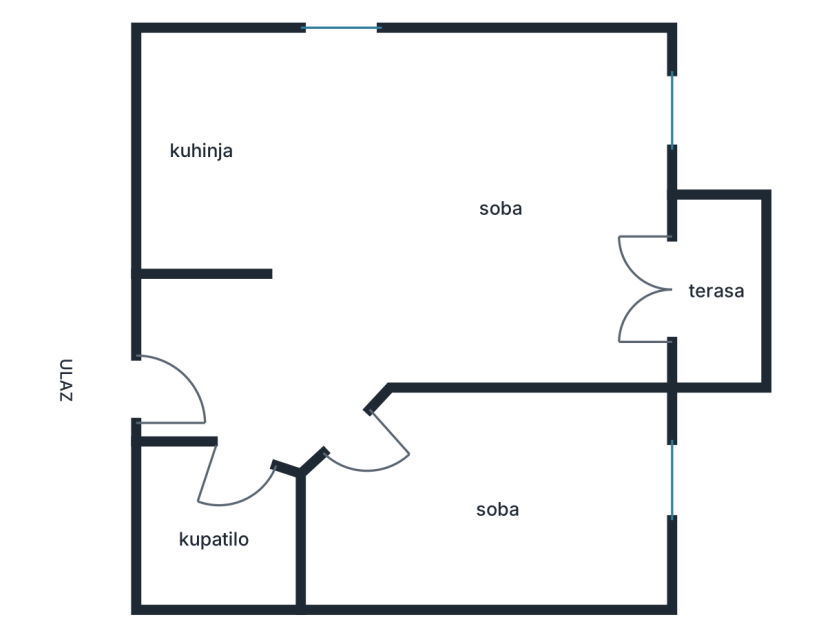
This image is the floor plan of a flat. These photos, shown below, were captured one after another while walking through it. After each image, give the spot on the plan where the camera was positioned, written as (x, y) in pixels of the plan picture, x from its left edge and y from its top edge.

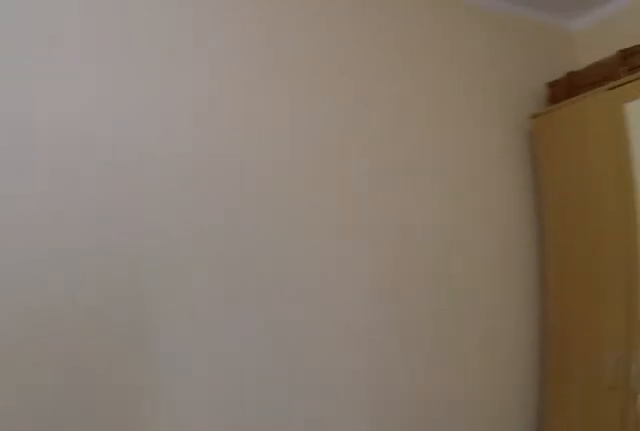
(590, 397)
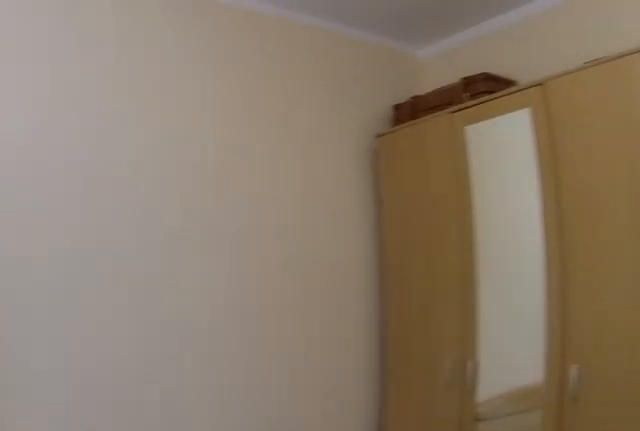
(595, 397)
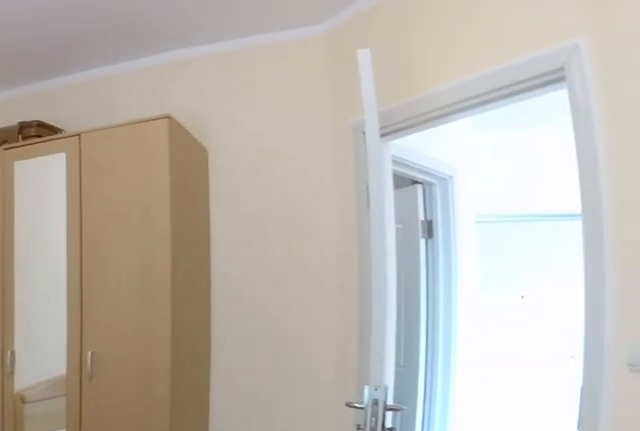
(624, 412)
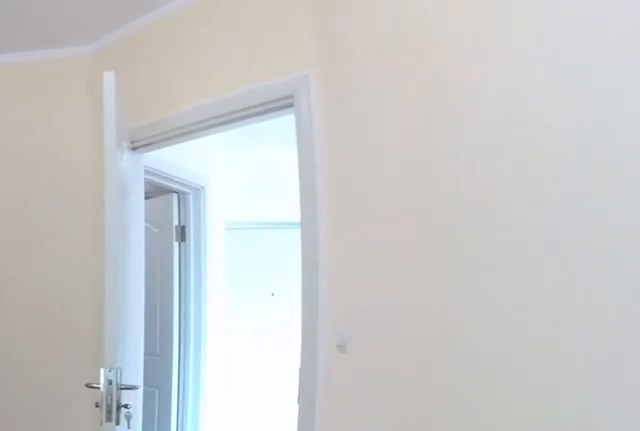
(627, 424)
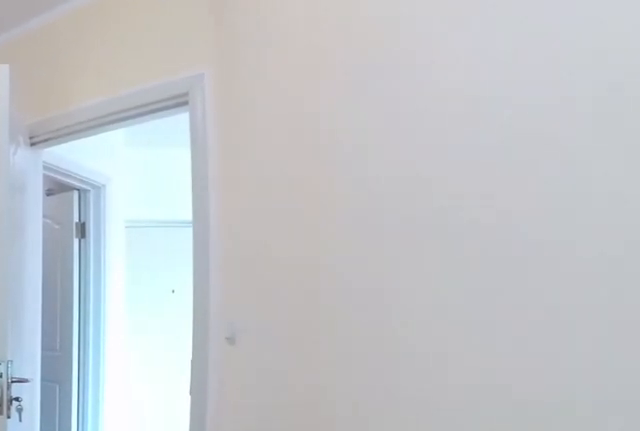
(627, 424)
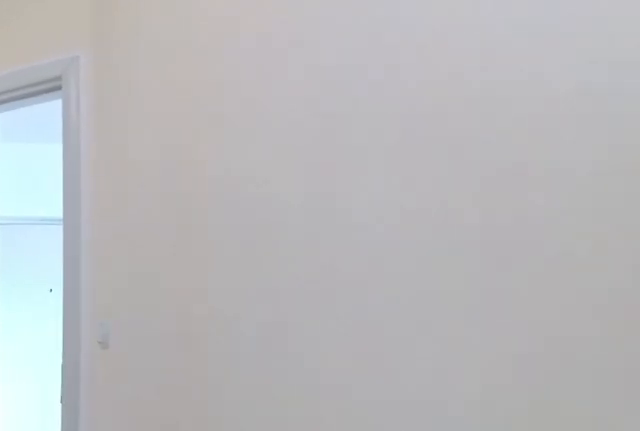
(604, 424)
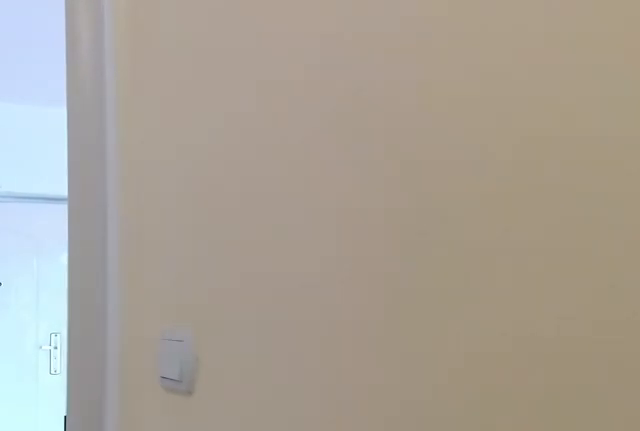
(476, 422)
